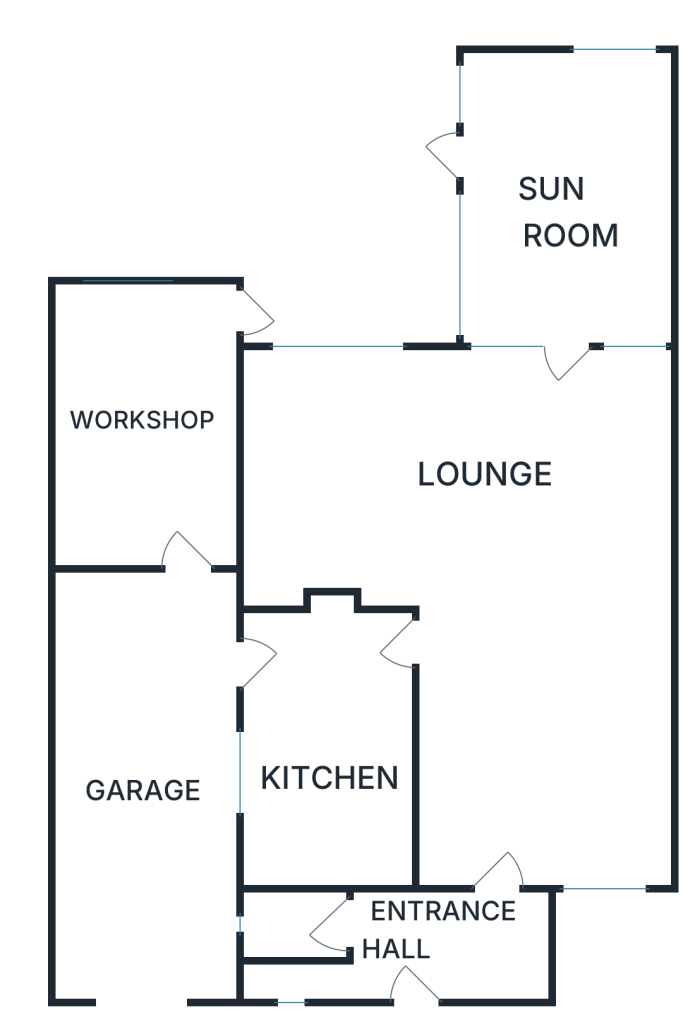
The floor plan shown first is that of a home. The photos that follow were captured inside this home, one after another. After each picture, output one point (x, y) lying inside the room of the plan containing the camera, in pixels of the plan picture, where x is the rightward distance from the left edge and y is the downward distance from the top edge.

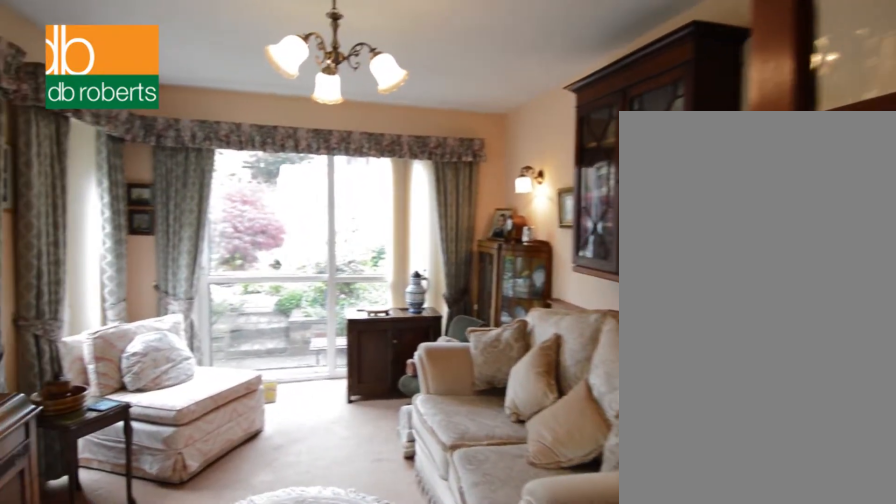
(566, 192)
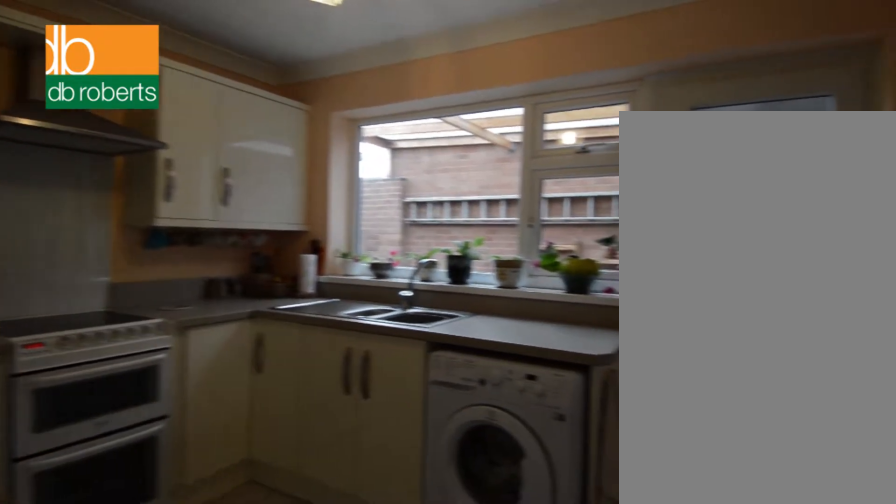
(326, 744)
